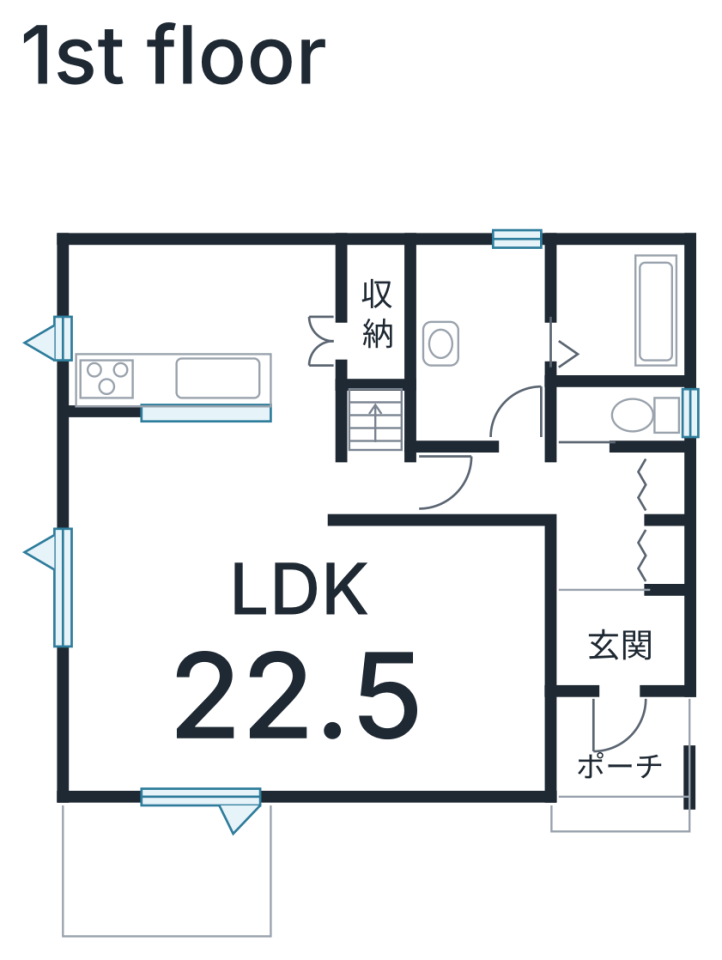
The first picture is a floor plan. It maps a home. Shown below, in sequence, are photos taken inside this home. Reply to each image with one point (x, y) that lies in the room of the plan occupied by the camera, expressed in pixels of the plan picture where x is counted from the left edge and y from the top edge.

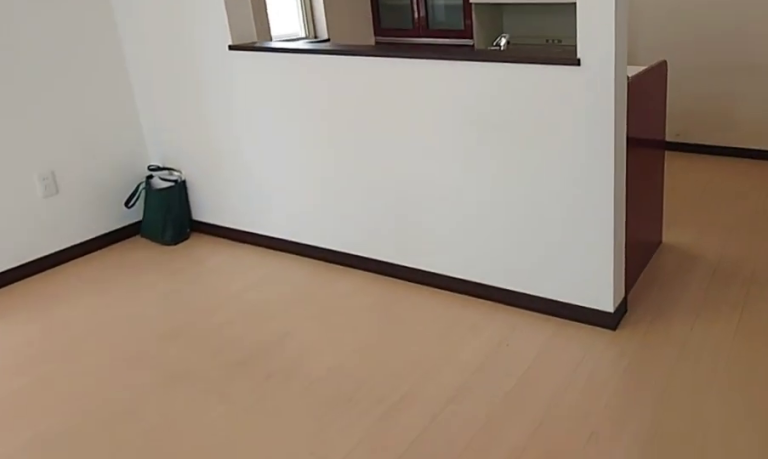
(273, 667)
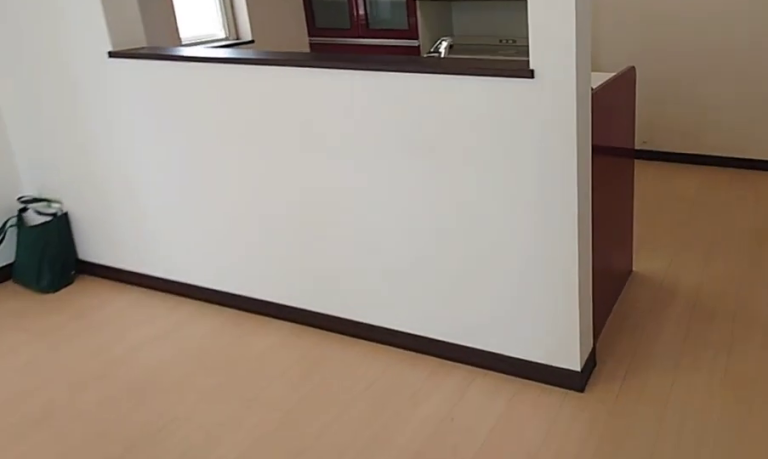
(273, 667)
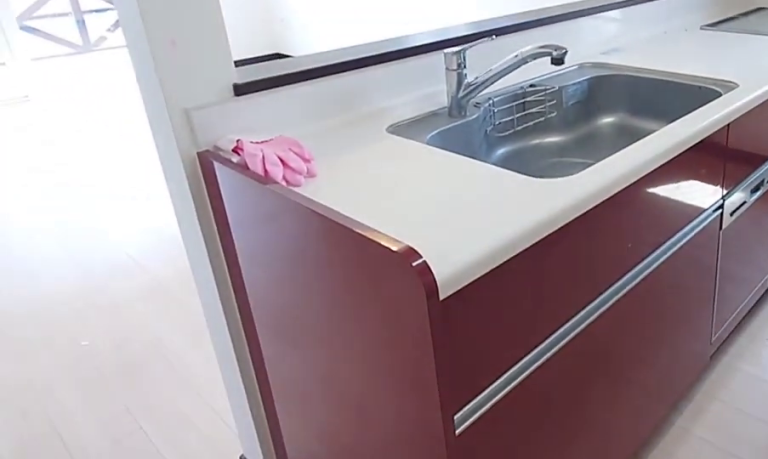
(155, 330)
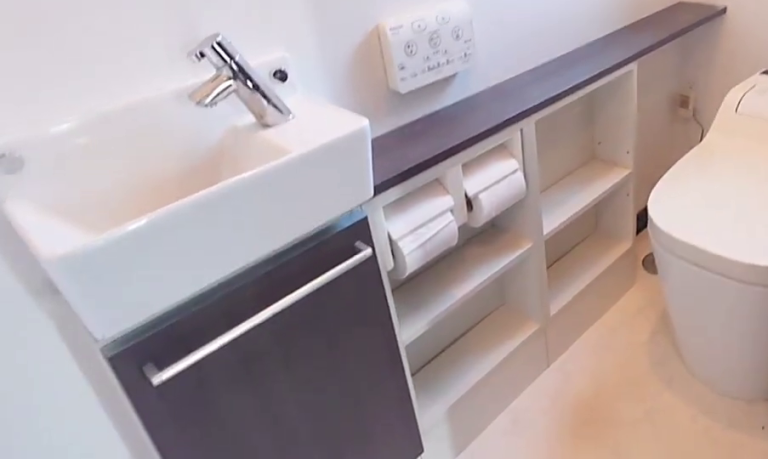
(644, 412)
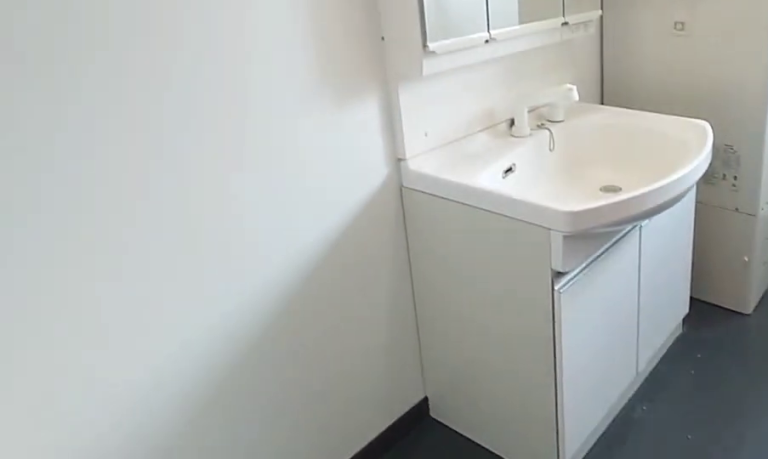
(482, 353)
